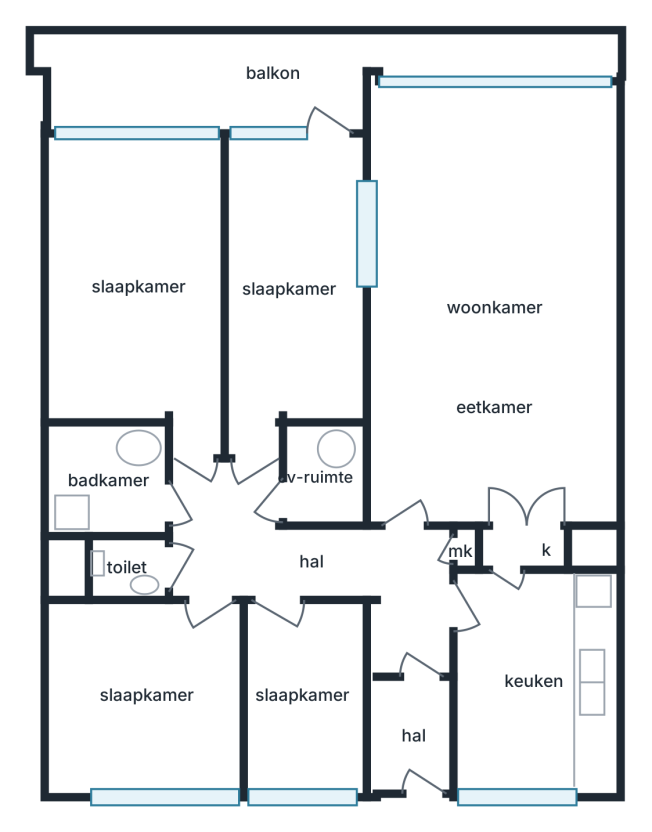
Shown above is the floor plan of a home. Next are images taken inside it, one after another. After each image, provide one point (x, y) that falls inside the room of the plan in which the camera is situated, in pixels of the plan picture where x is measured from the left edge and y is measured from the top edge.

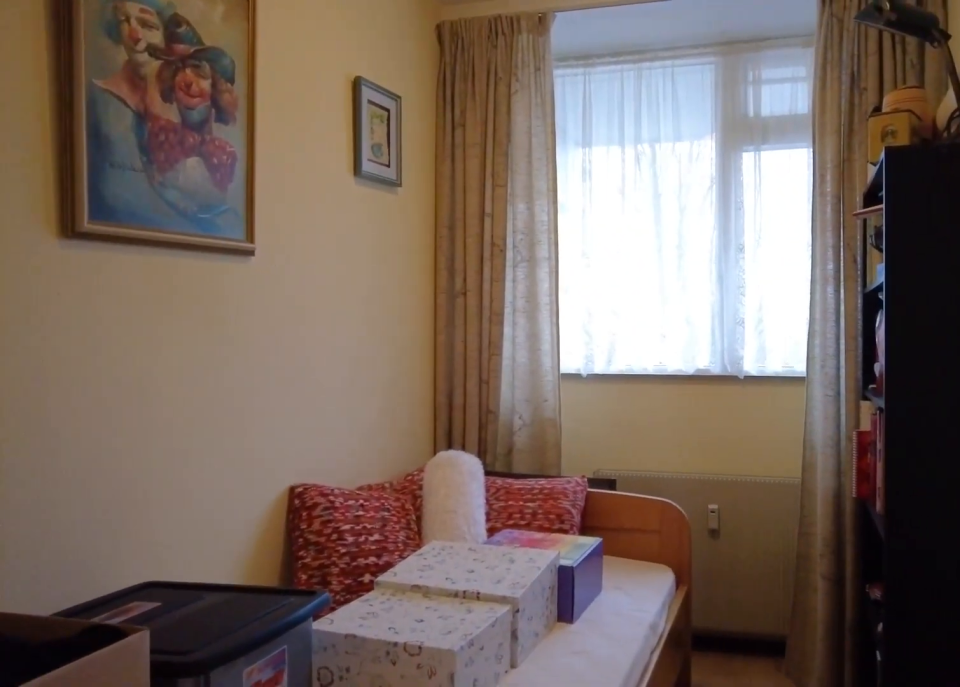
(302, 695)
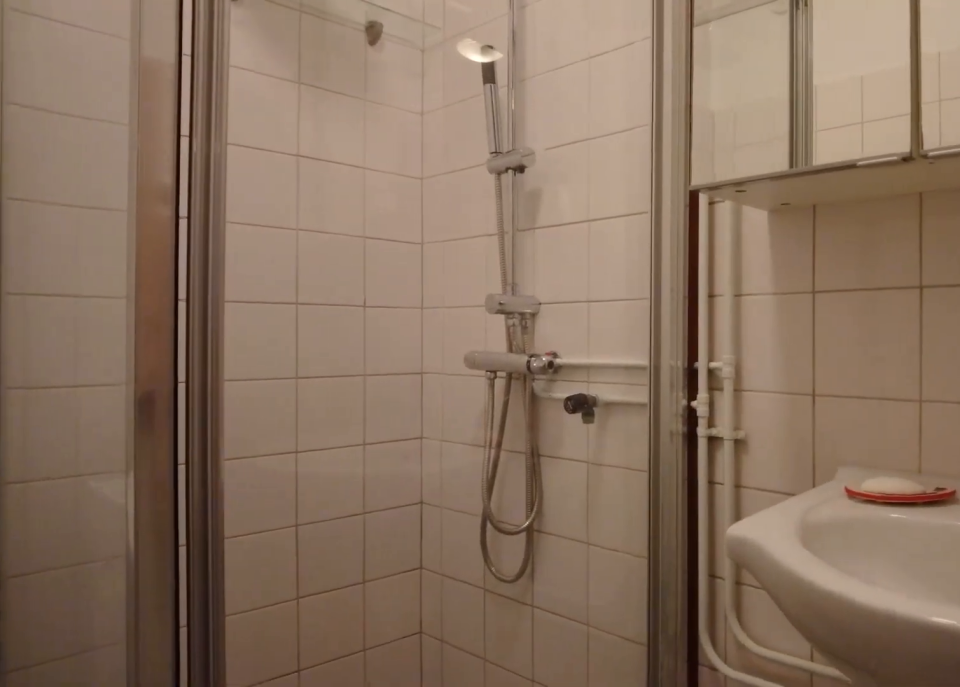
(109, 480)
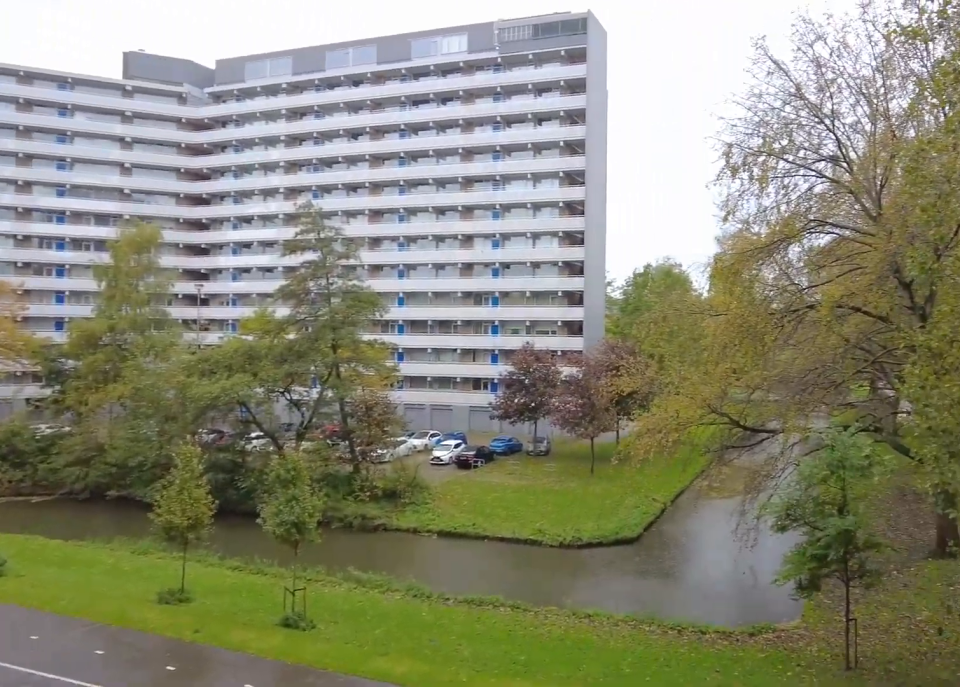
(274, 74)
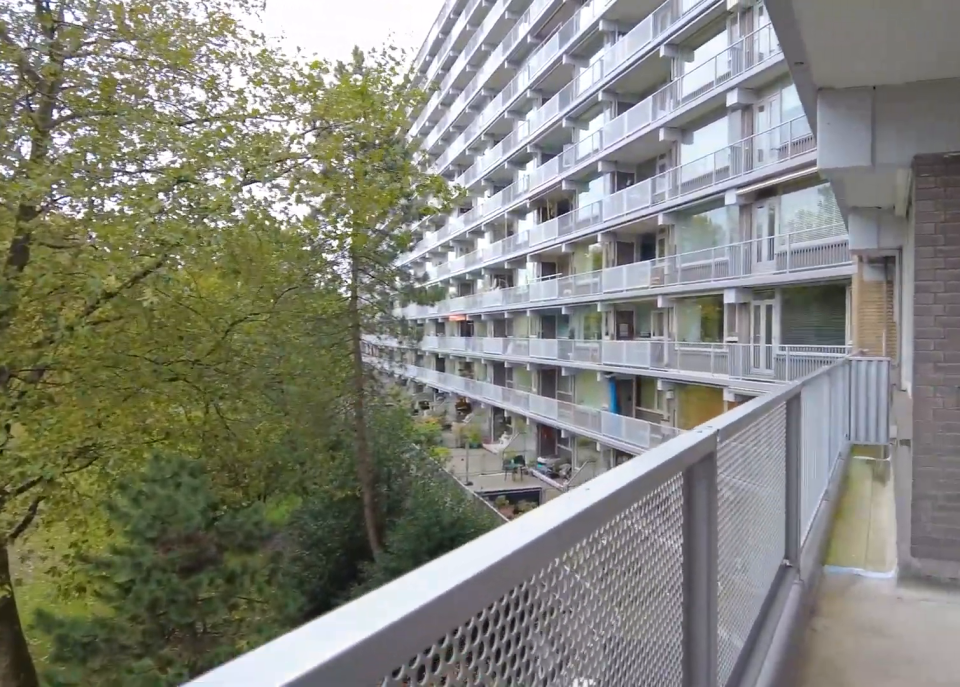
(274, 74)
